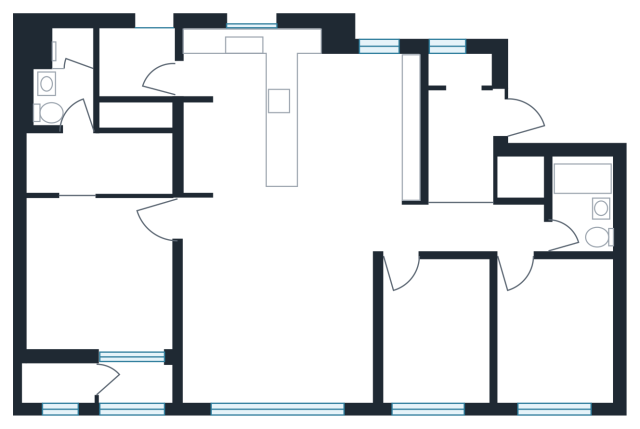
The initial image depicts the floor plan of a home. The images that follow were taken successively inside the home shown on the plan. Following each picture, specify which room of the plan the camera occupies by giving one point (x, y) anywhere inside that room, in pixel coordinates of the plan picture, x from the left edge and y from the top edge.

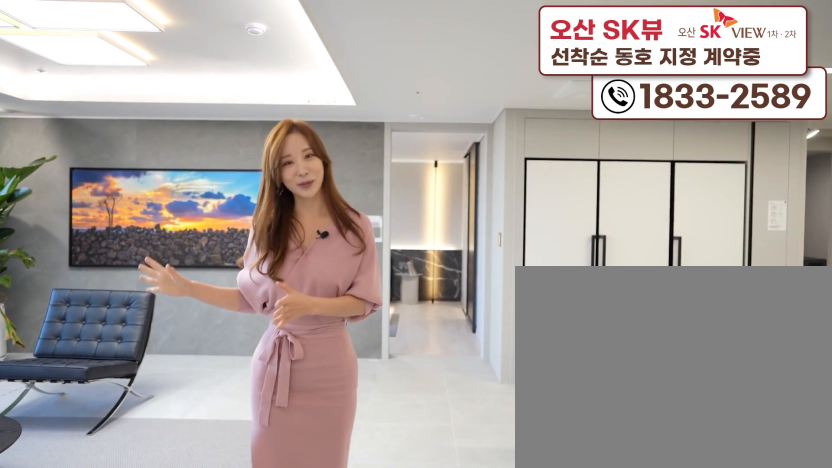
(281, 353)
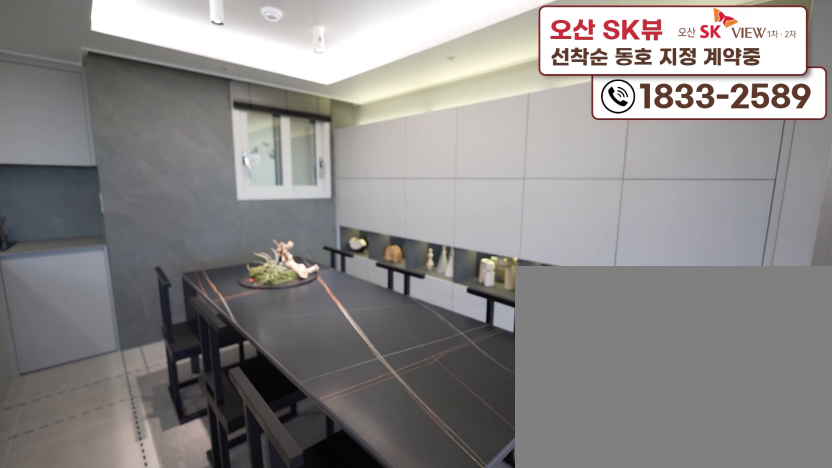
(255, 203)
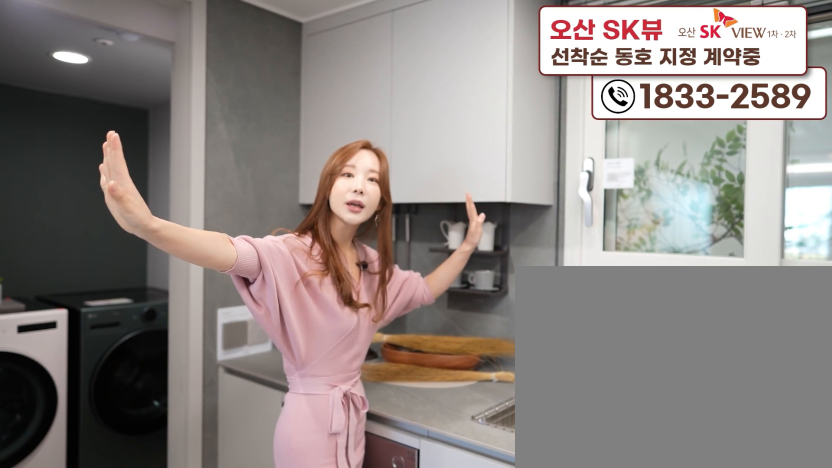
(255, 203)
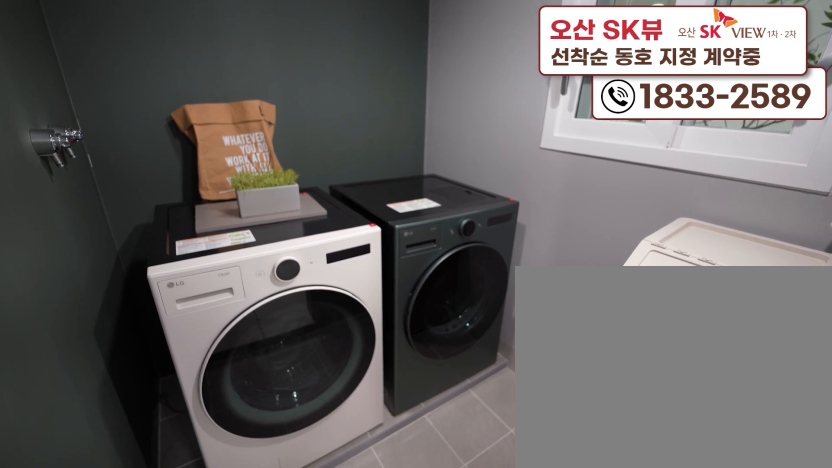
(145, 73)
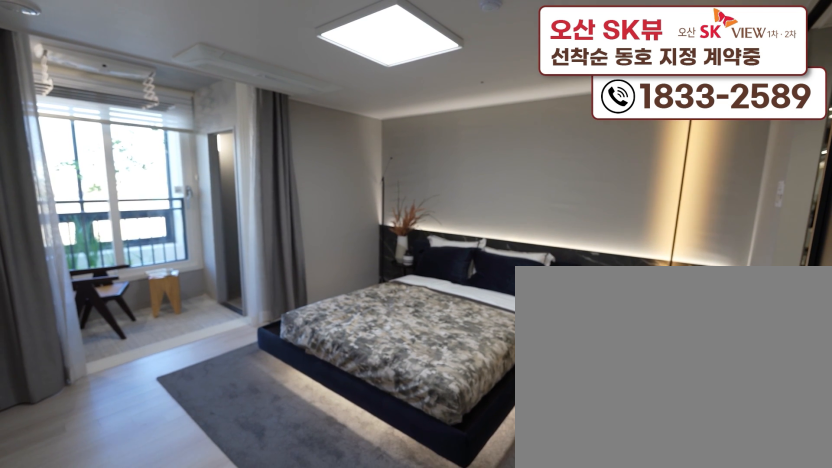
(102, 317)
